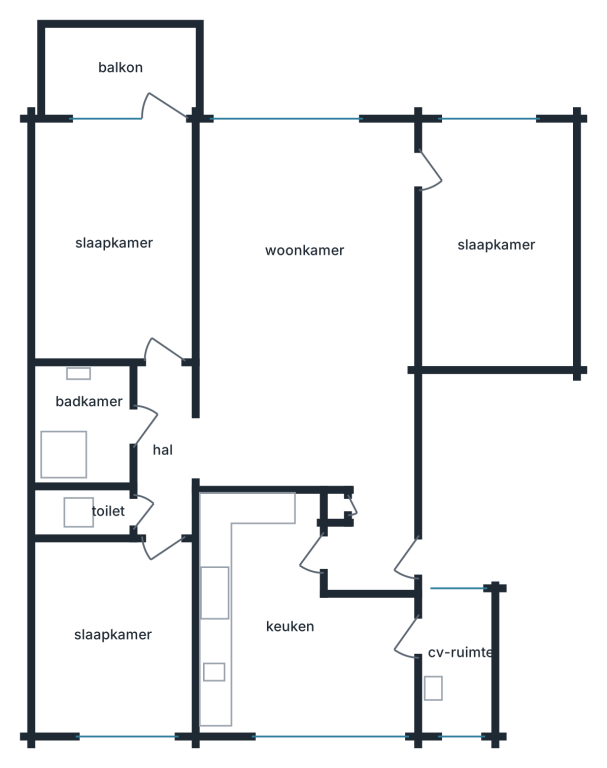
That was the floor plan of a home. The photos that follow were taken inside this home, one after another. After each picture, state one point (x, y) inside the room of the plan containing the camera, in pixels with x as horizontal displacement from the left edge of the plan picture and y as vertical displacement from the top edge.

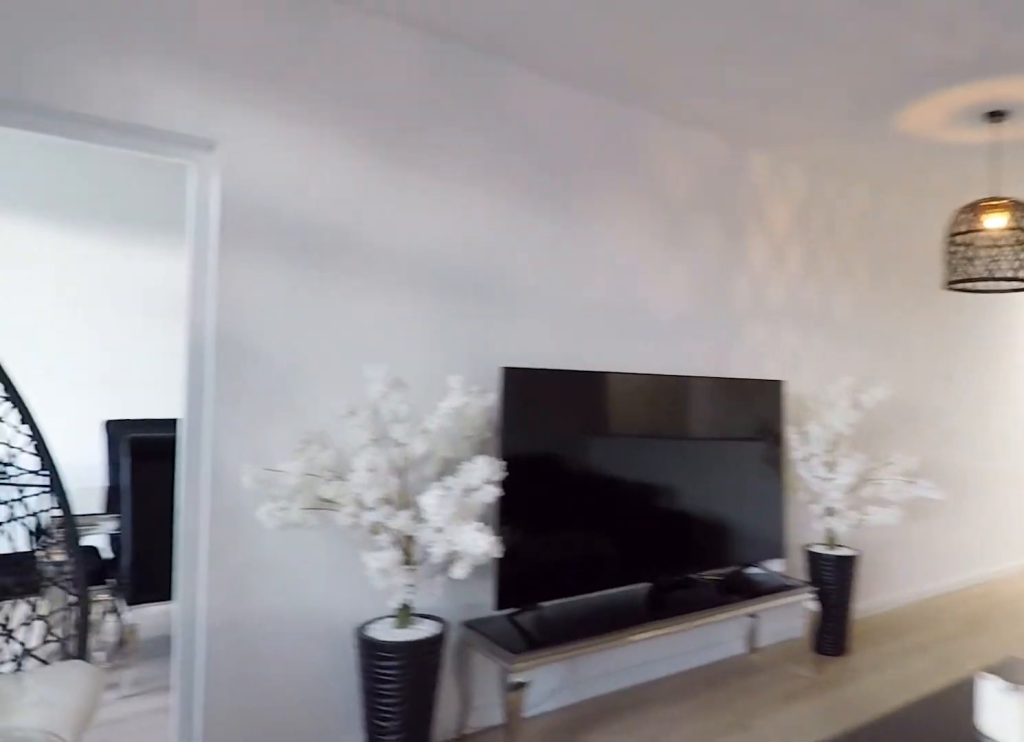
(313, 327)
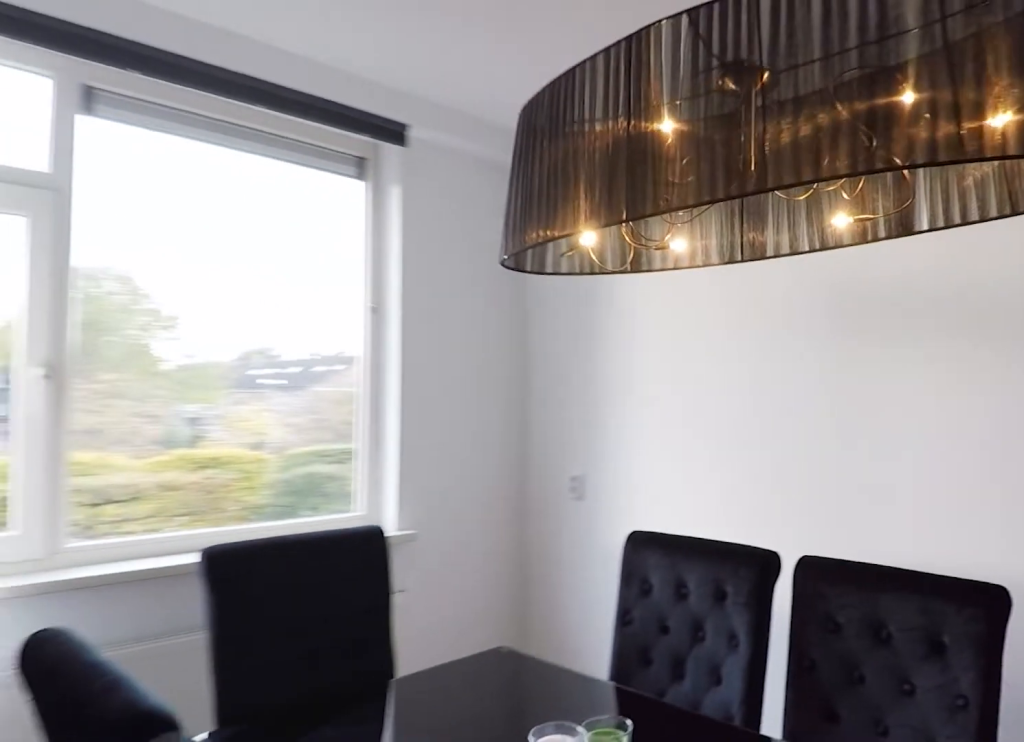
(497, 244)
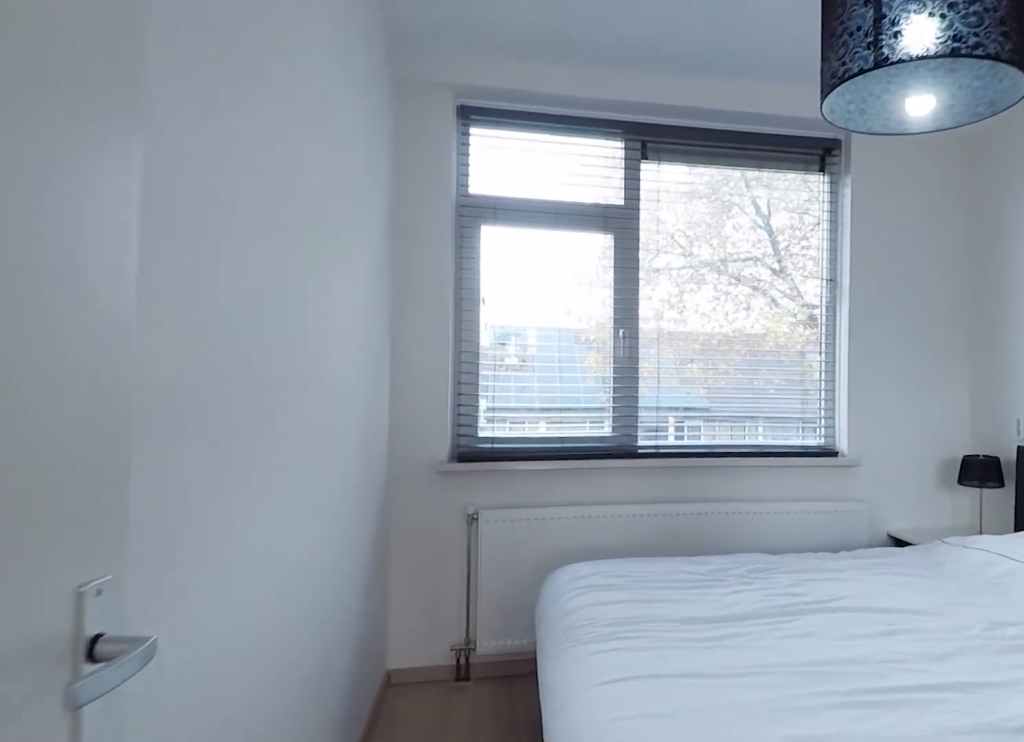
(113, 635)
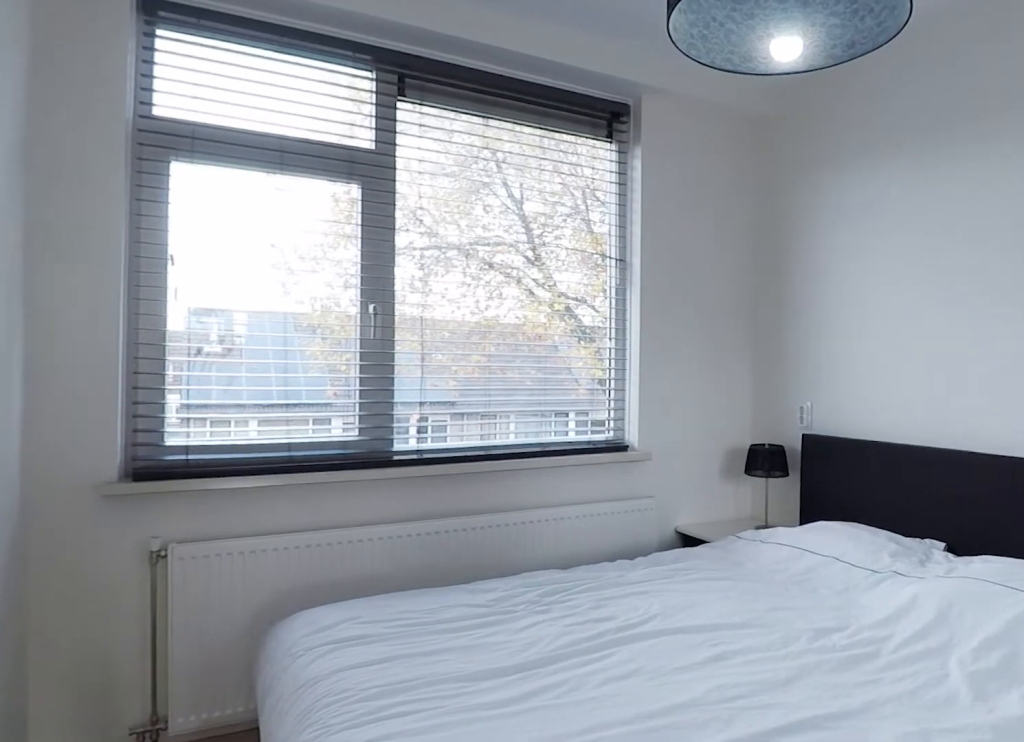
(113, 635)
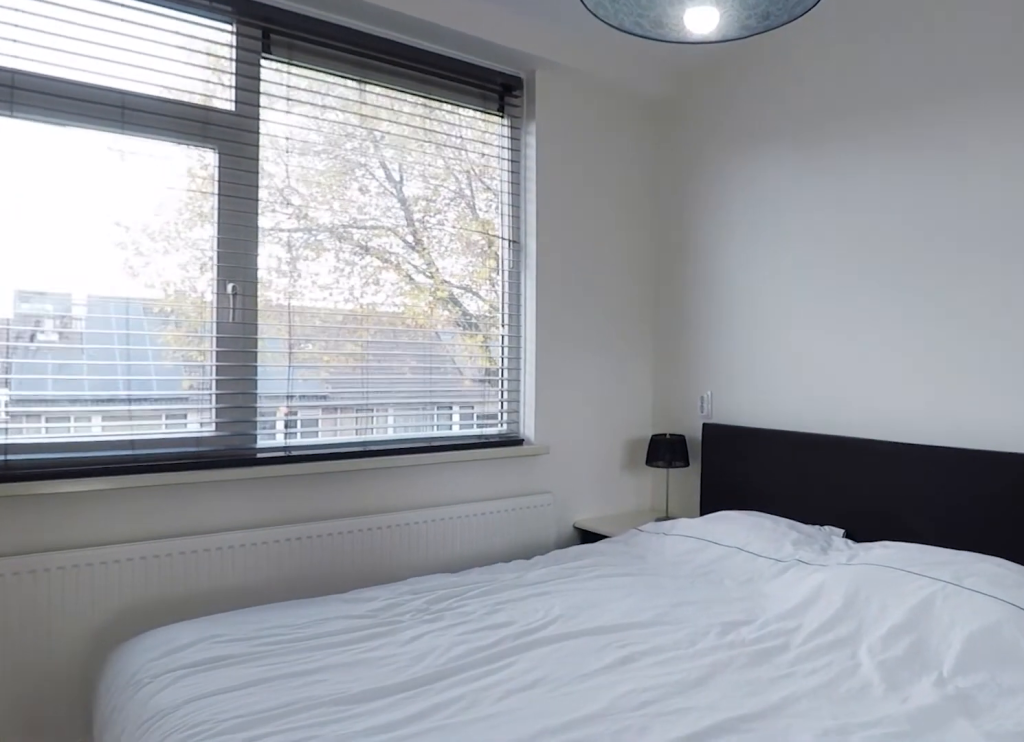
(113, 635)
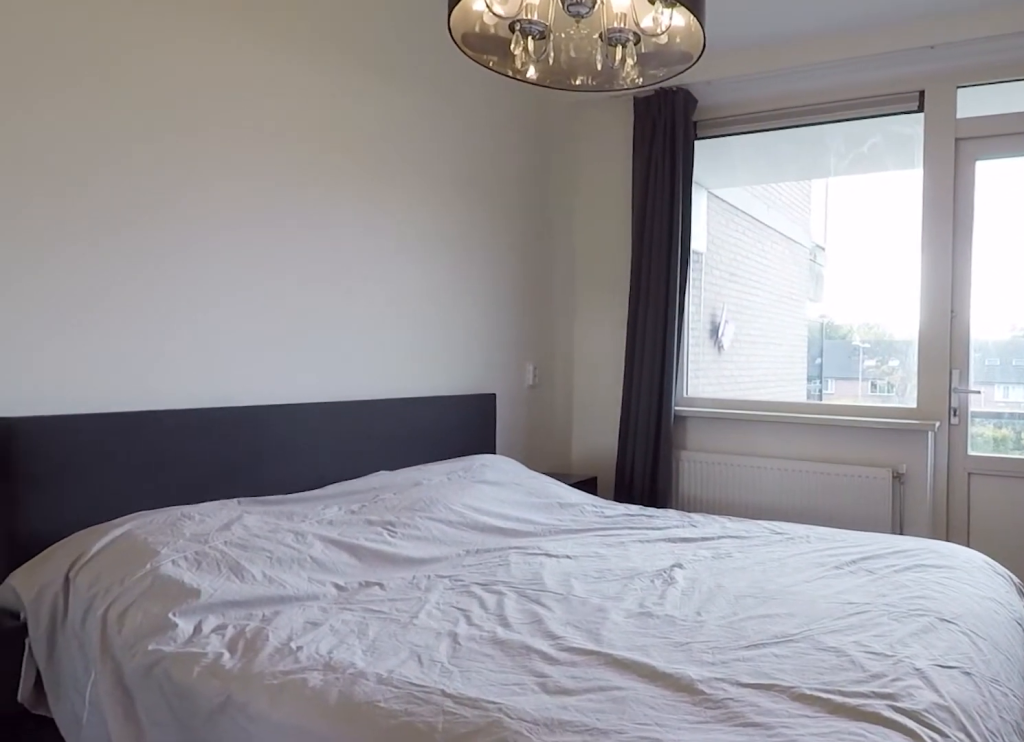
(114, 243)
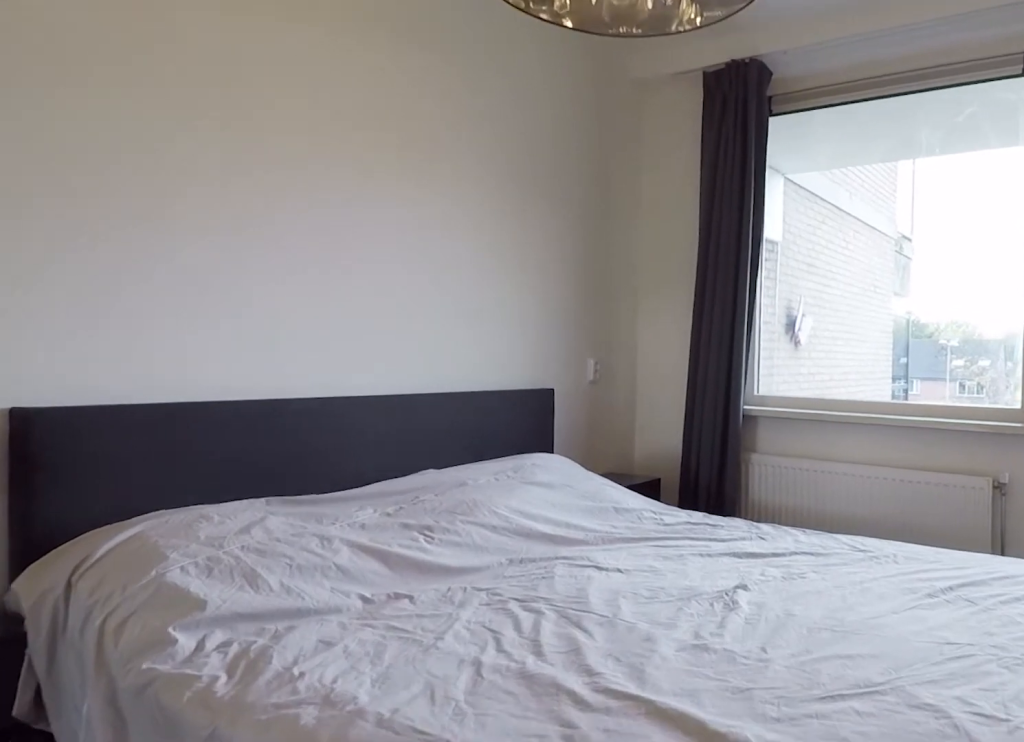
(114, 243)
